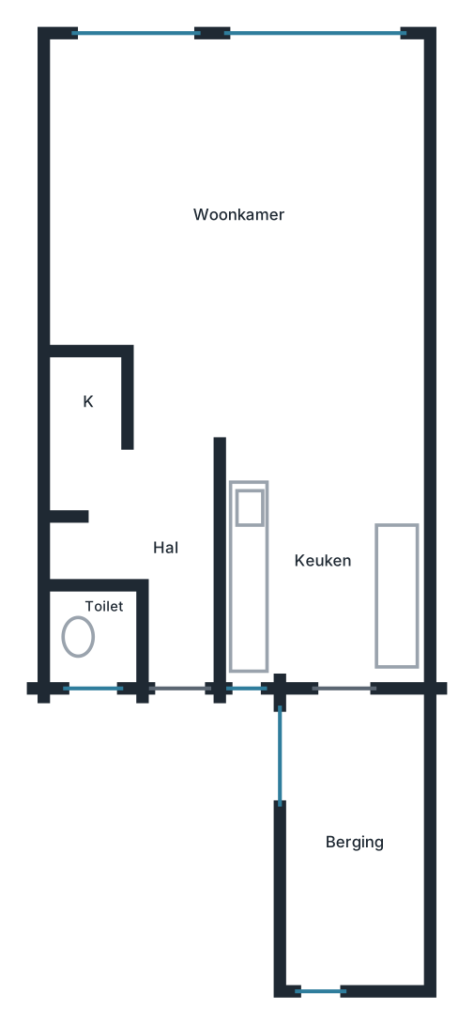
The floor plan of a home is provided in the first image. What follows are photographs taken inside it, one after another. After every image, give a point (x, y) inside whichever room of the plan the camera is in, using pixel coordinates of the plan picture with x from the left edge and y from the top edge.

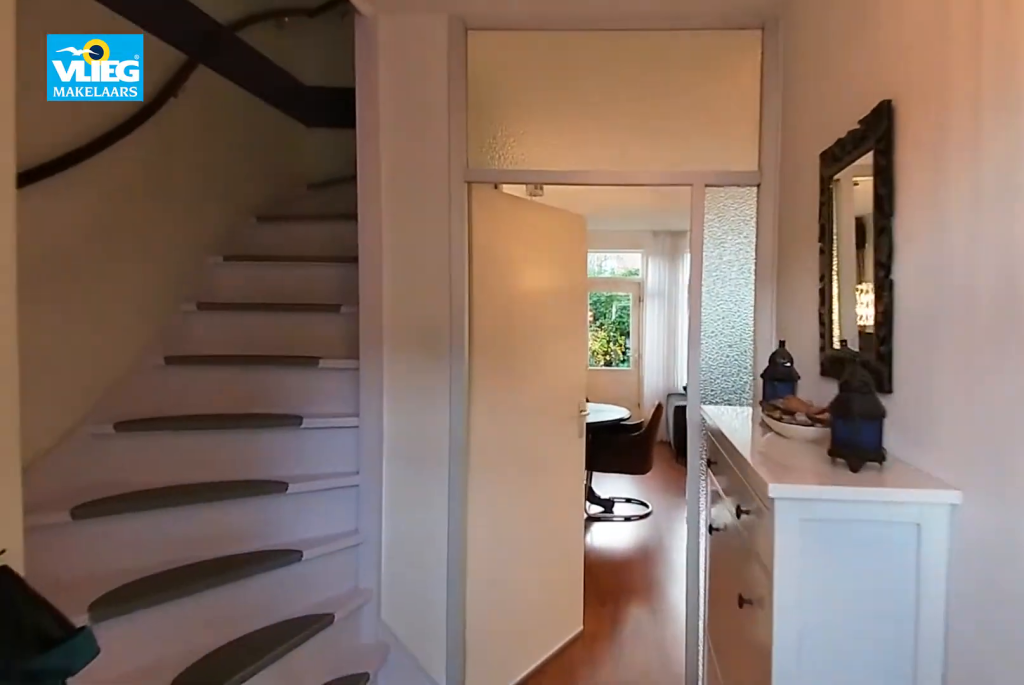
(164, 554)
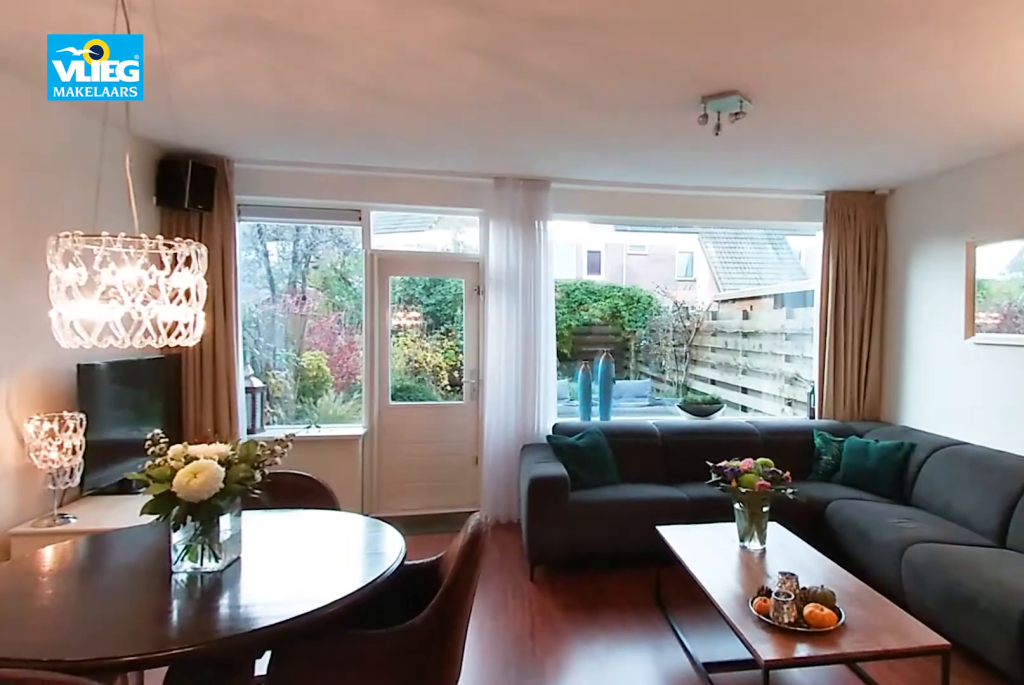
(229, 142)
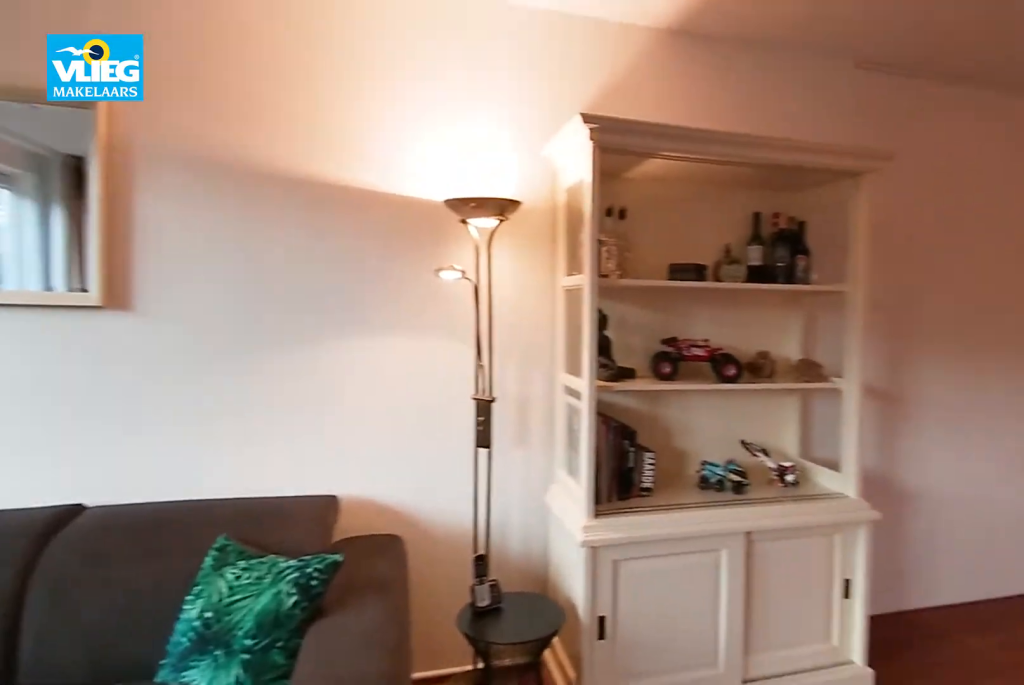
(243, 136)
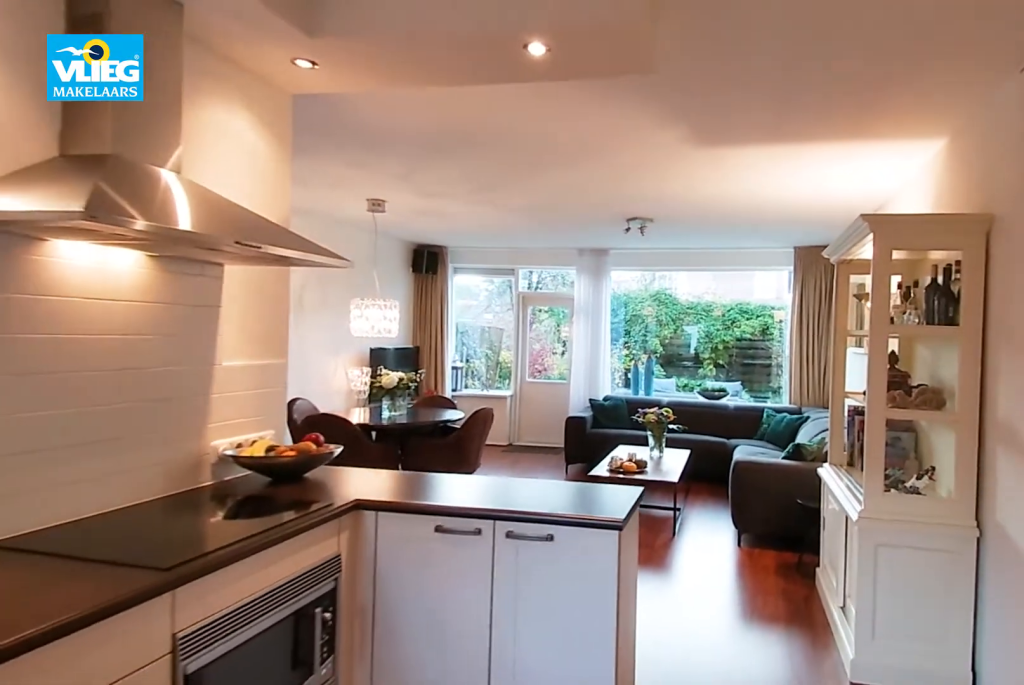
(322, 563)
